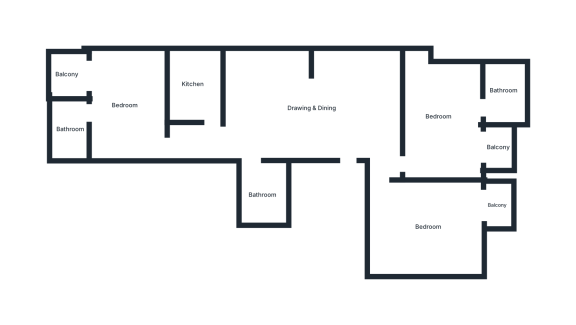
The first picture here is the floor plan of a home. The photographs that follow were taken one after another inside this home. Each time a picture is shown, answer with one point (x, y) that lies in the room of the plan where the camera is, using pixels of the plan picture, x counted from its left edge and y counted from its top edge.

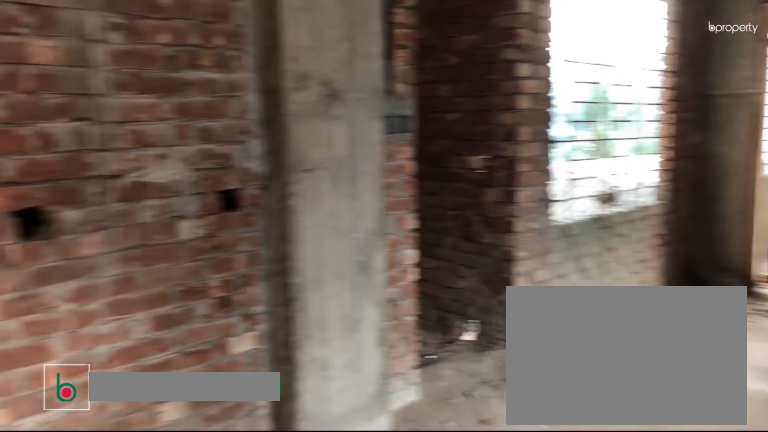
(309, 106)
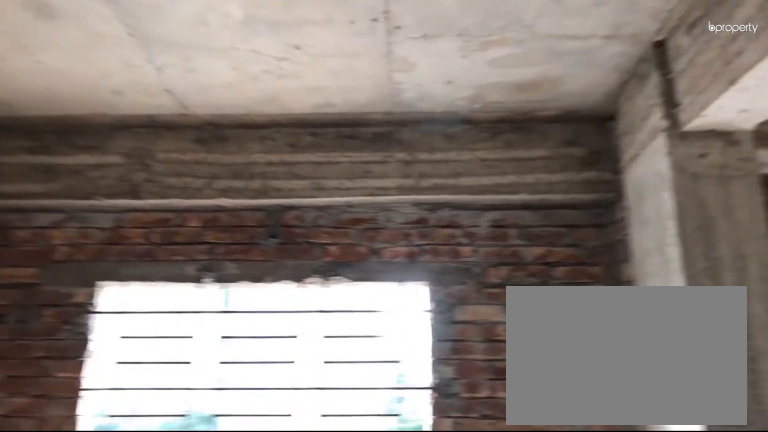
(310, 108)
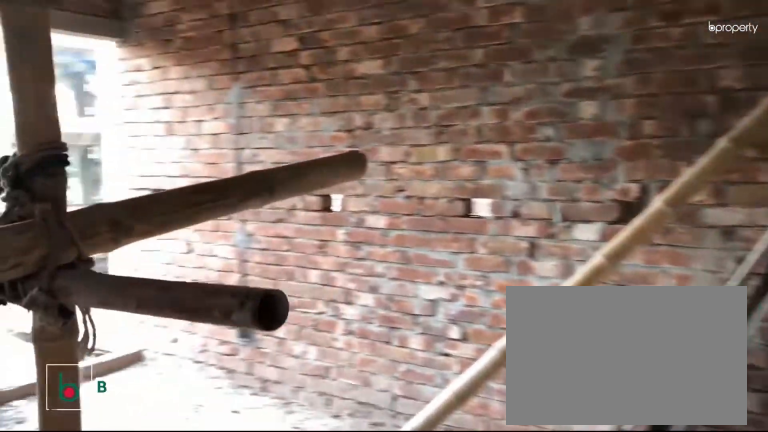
(426, 227)
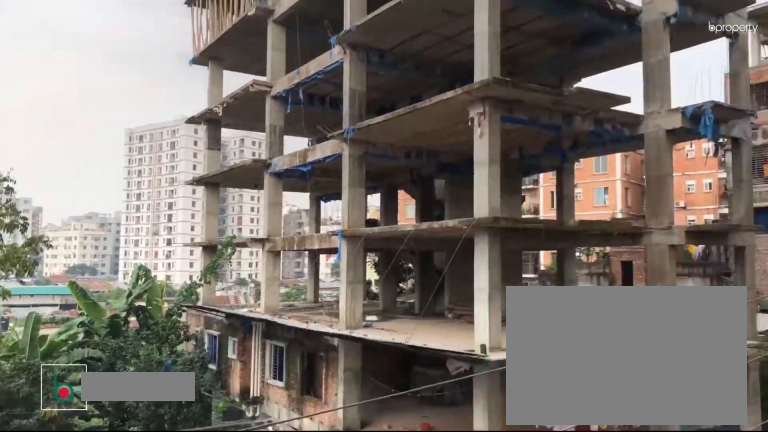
(496, 205)
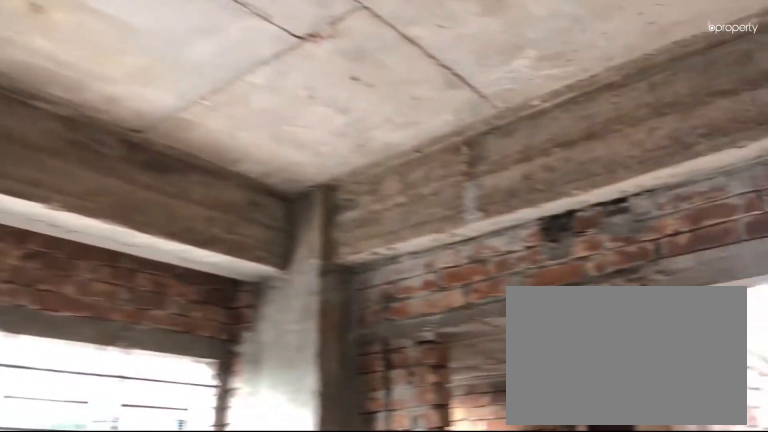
(437, 113)
